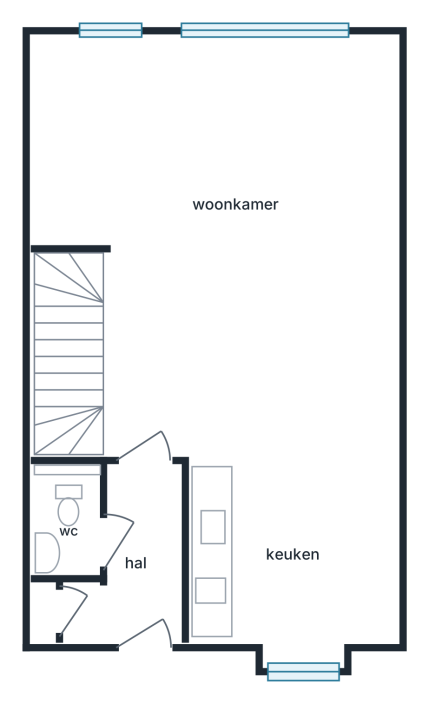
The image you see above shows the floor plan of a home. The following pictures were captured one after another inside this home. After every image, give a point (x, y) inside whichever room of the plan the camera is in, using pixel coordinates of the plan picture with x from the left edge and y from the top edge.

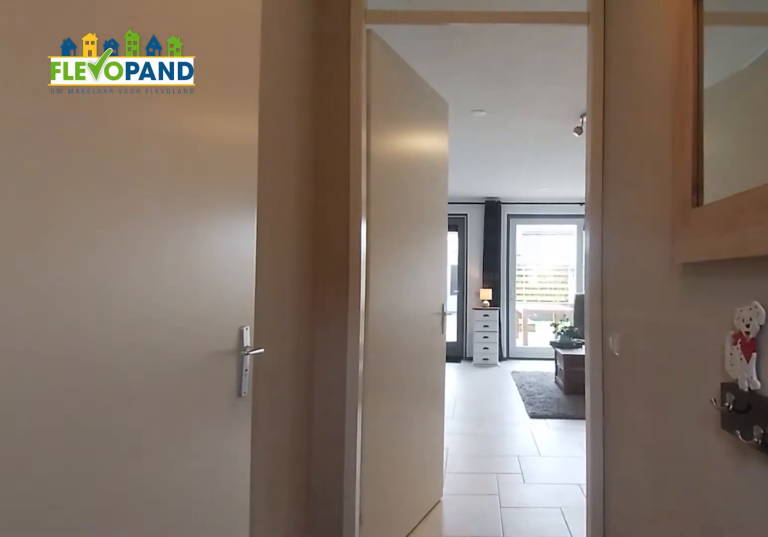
(135, 562)
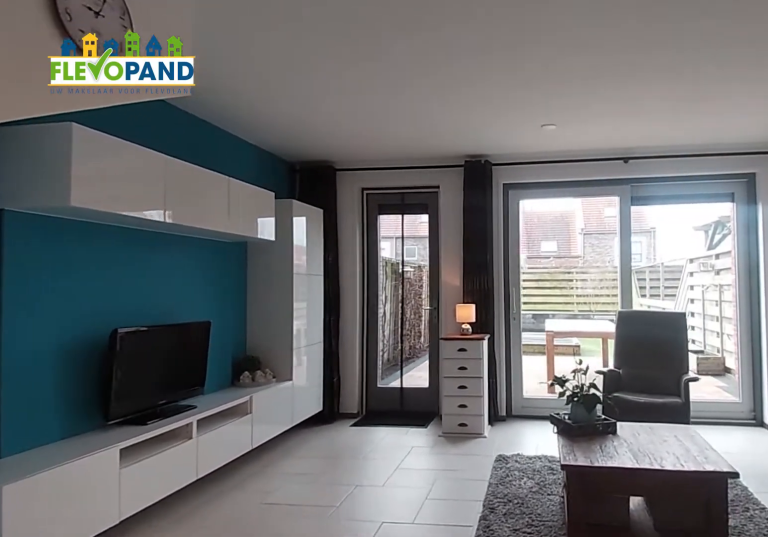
(227, 198)
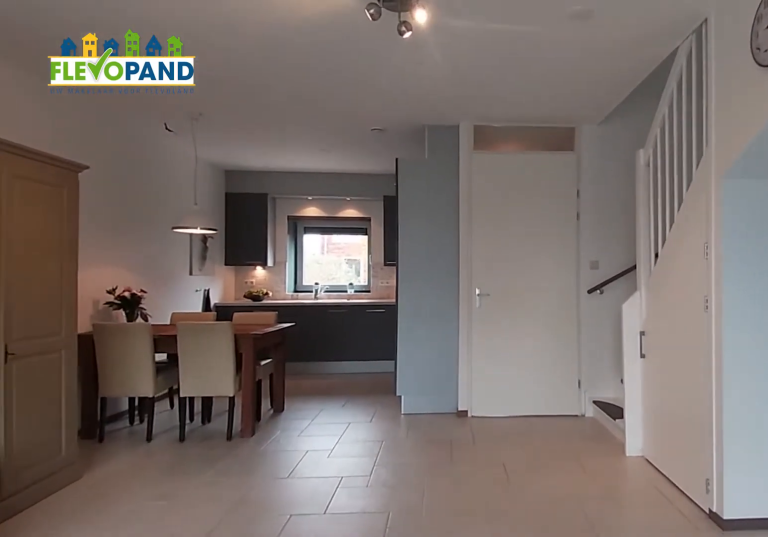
(227, 198)
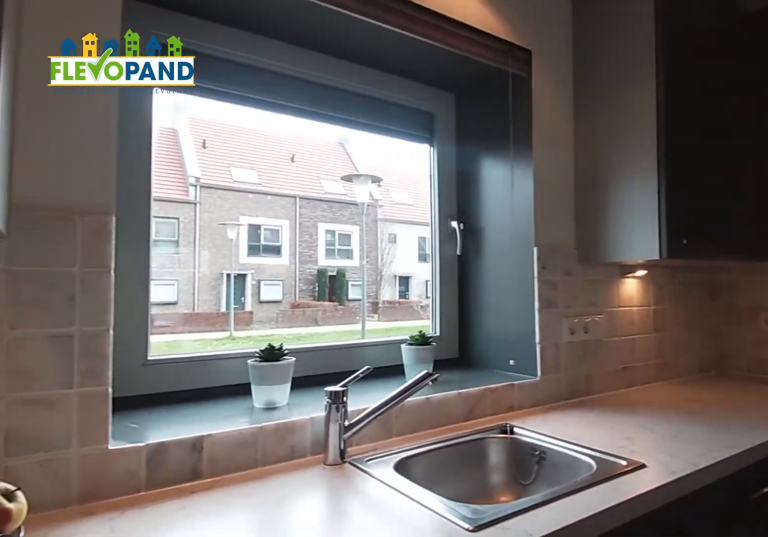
(293, 552)
